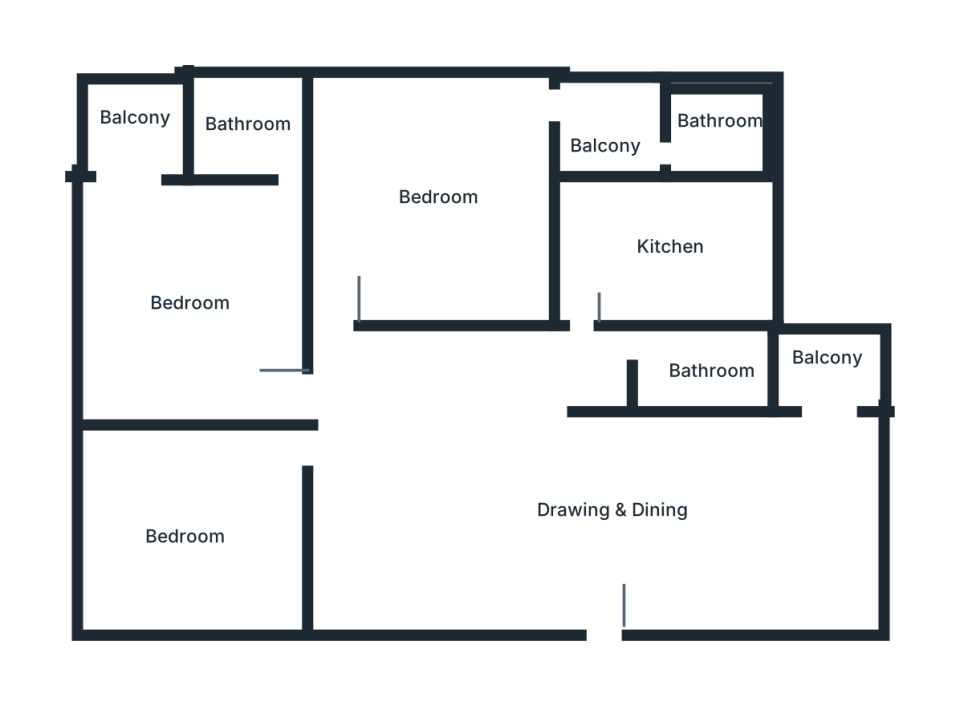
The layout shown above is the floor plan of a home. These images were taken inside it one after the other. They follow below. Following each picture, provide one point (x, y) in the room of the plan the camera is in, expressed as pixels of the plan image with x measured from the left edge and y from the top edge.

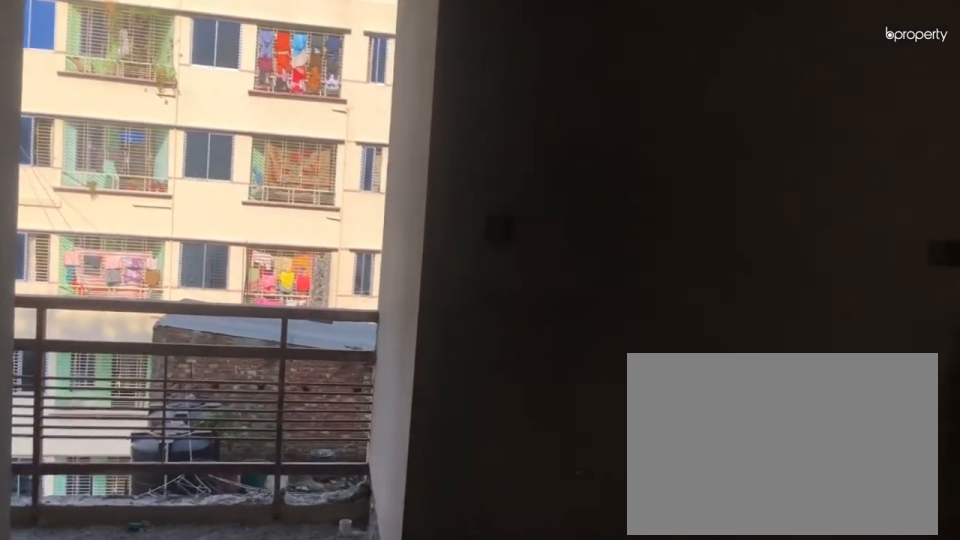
(189, 296)
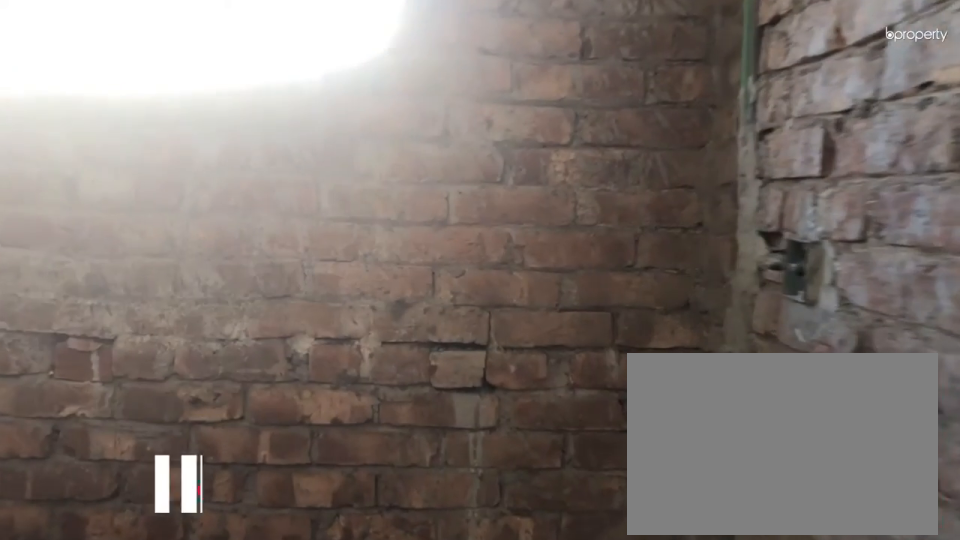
(241, 126)
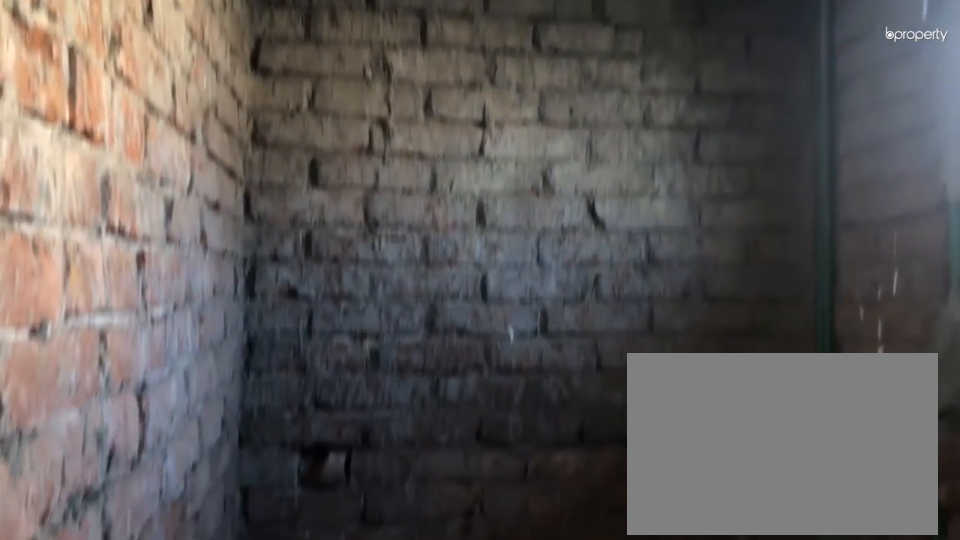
(241, 126)
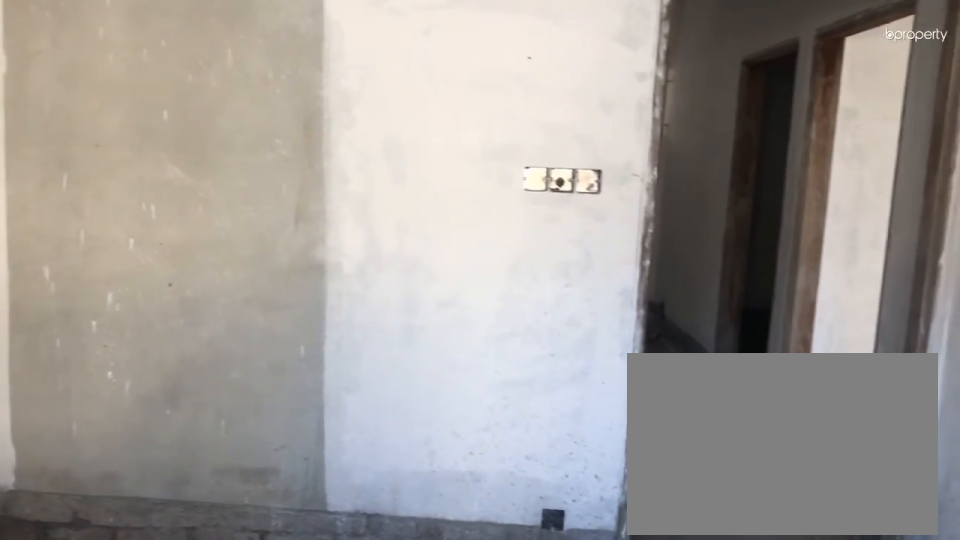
(429, 201)
